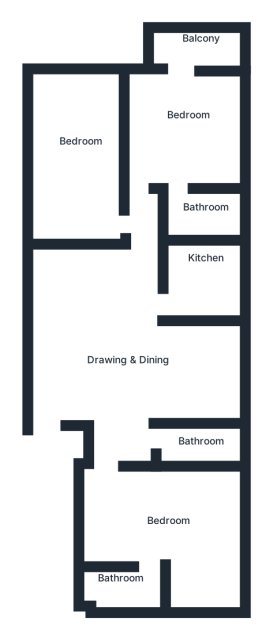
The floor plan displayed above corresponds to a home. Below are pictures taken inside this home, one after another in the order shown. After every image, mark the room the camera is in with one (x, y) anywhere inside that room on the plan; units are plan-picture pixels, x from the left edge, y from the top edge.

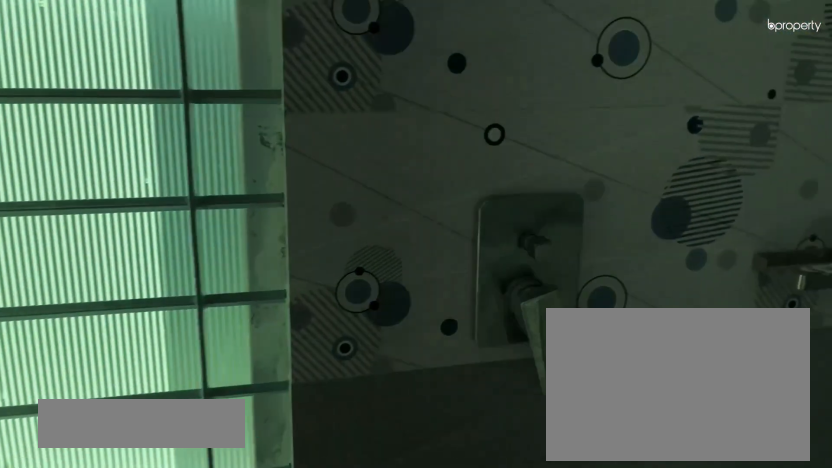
(139, 580)
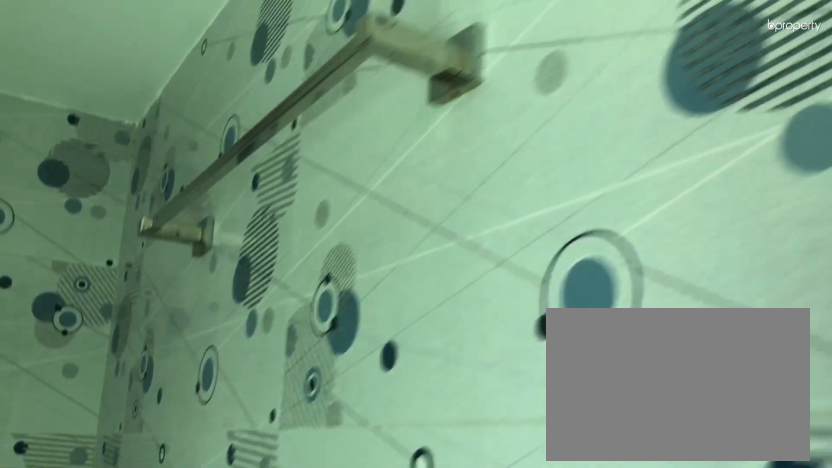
(139, 580)
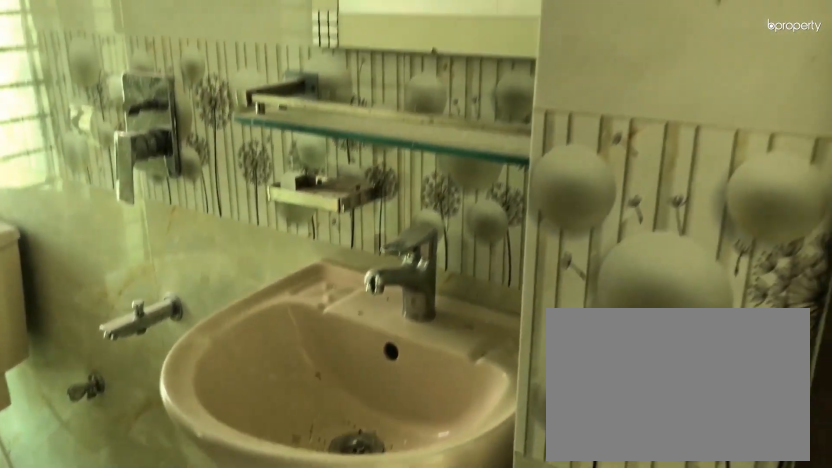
(193, 443)
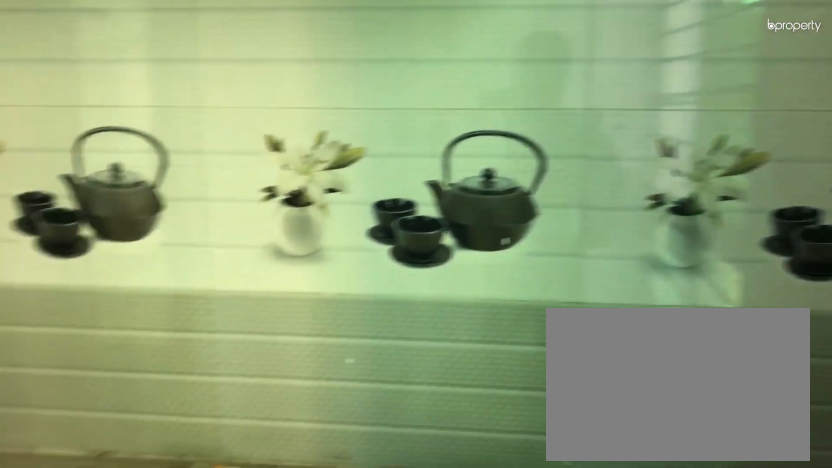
(196, 280)
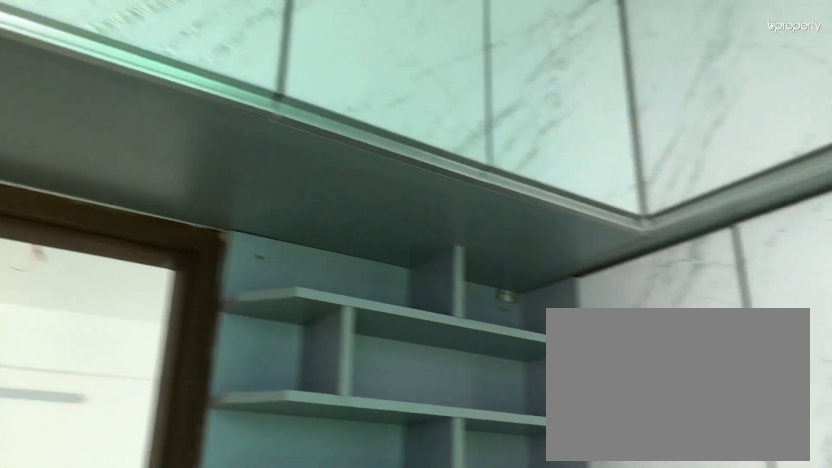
(196, 280)
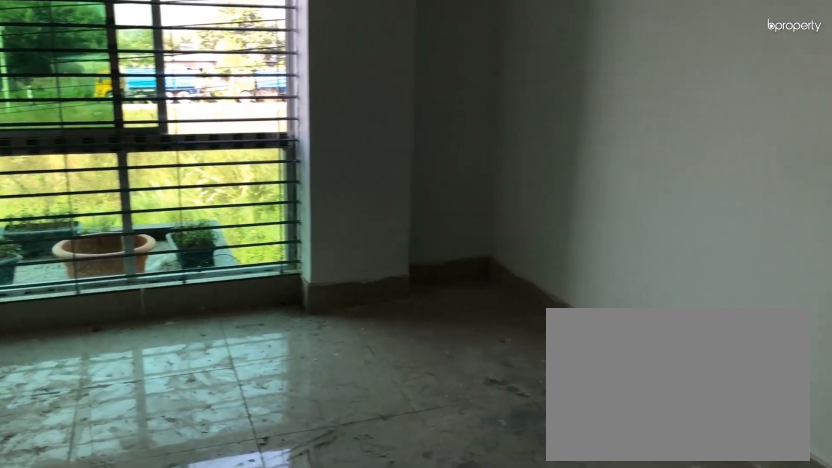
(86, 168)
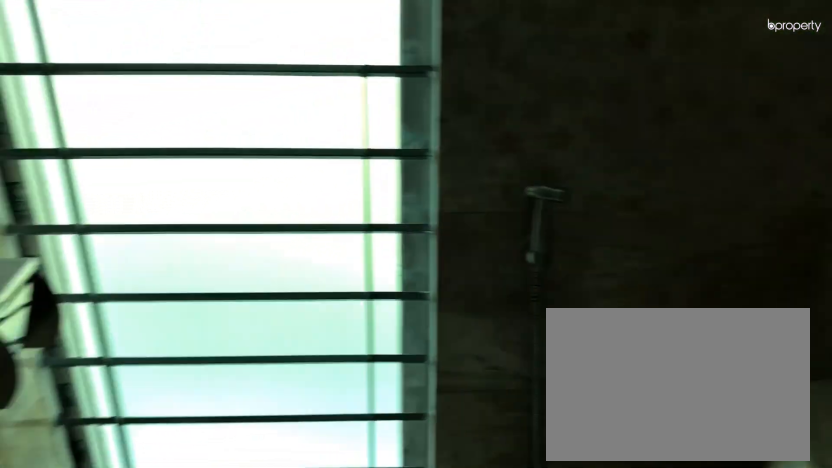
(199, 211)
